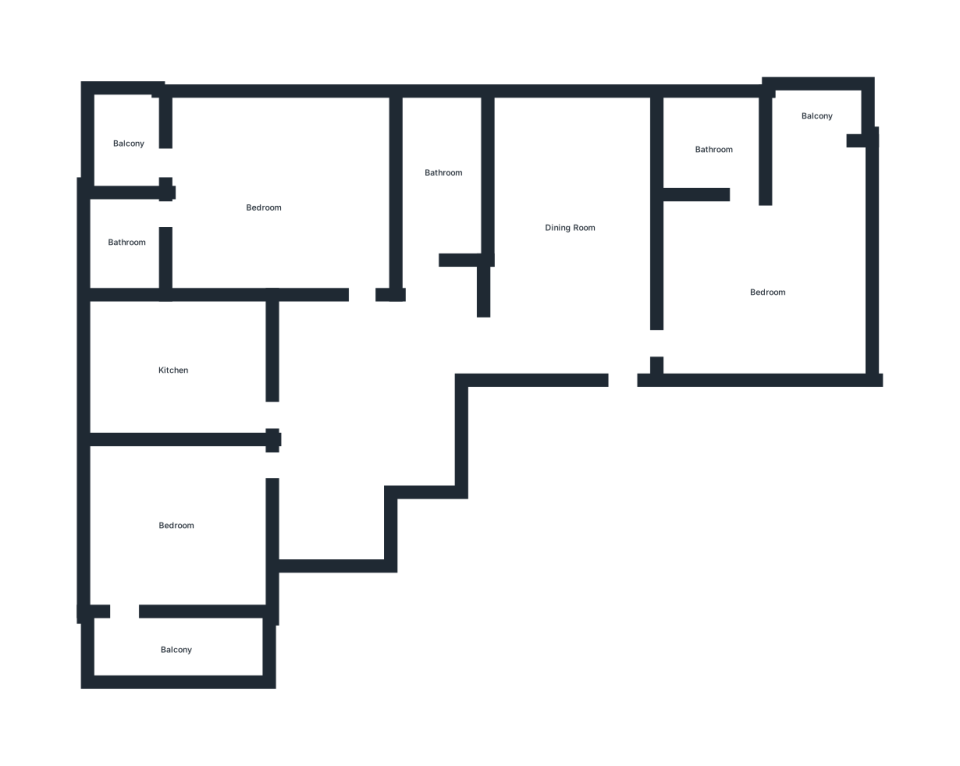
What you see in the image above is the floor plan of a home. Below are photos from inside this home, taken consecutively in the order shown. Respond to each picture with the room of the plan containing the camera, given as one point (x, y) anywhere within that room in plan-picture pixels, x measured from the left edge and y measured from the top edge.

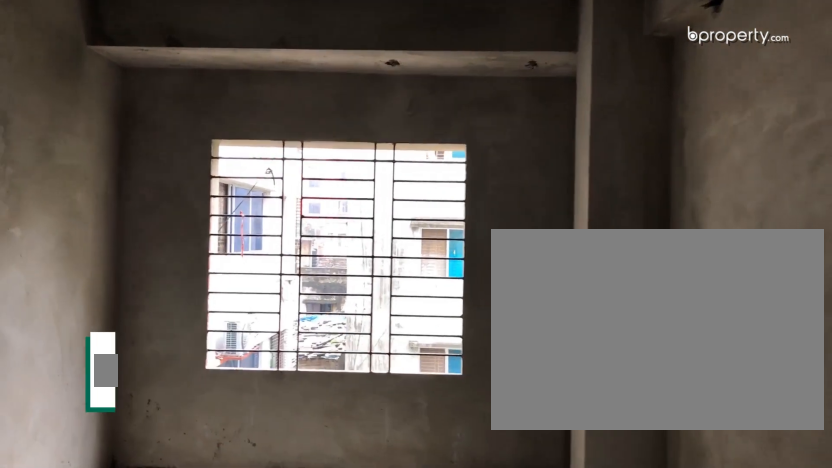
(576, 226)
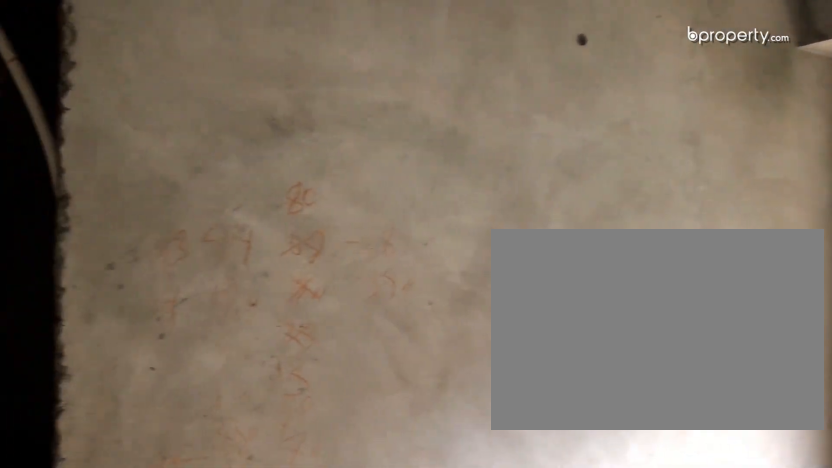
(576, 226)
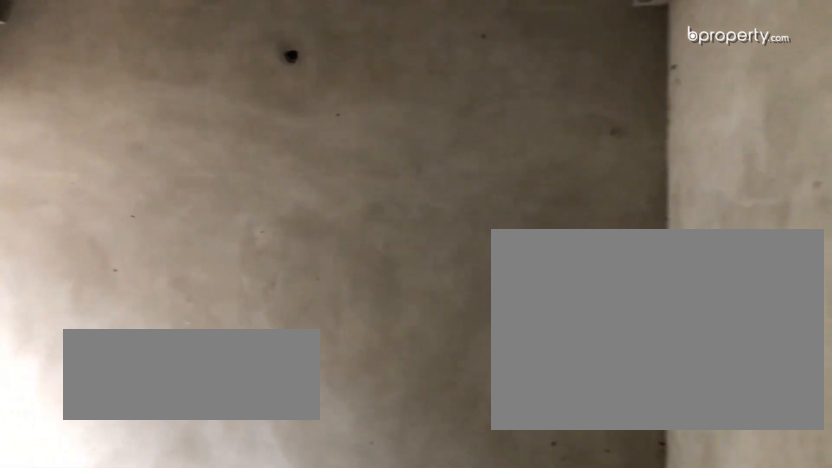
(754, 284)
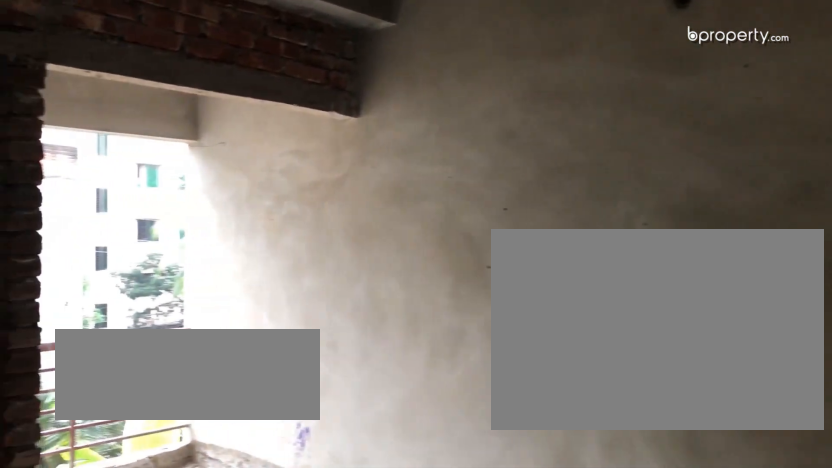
(754, 284)
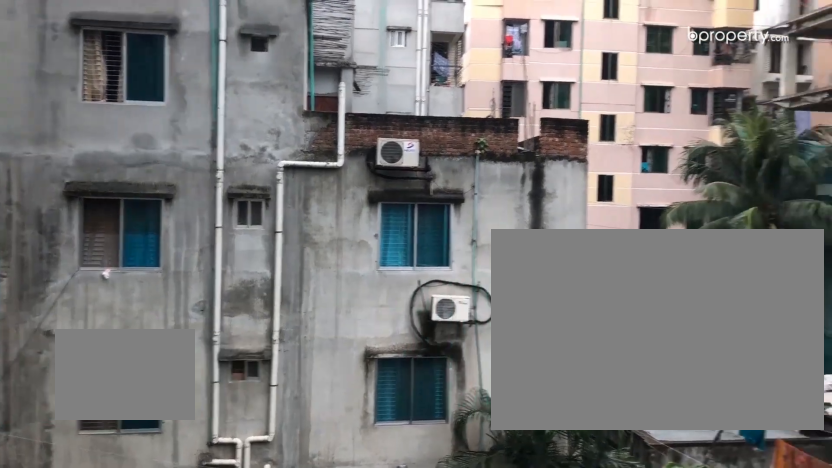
(813, 128)
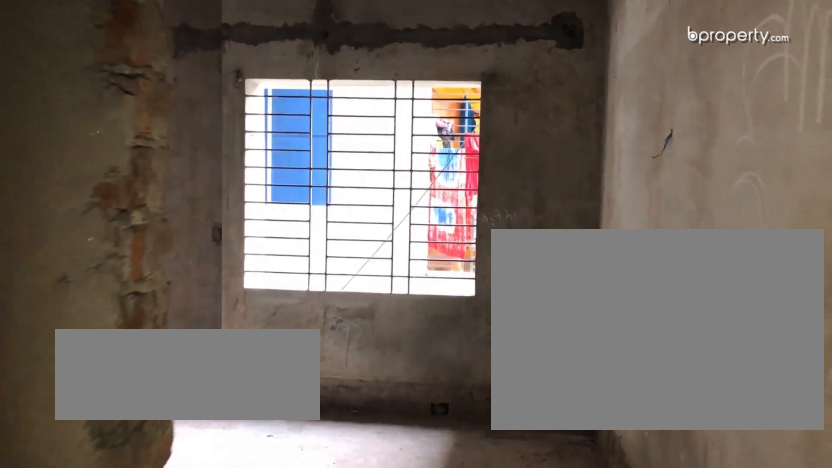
(361, 309)
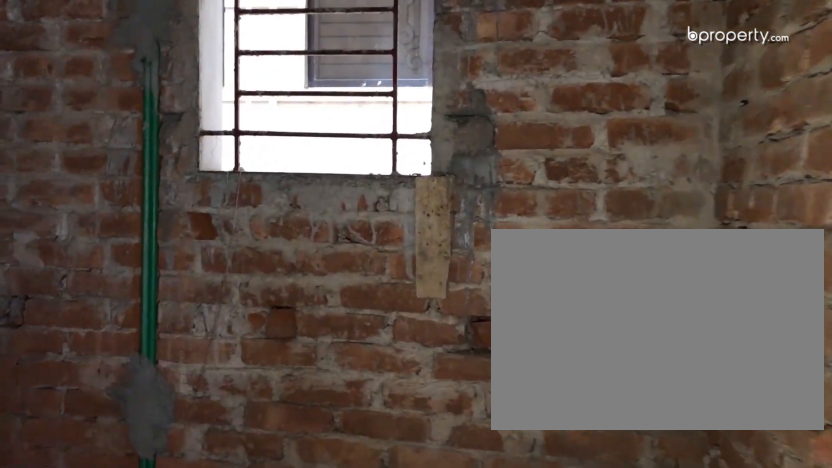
(123, 244)
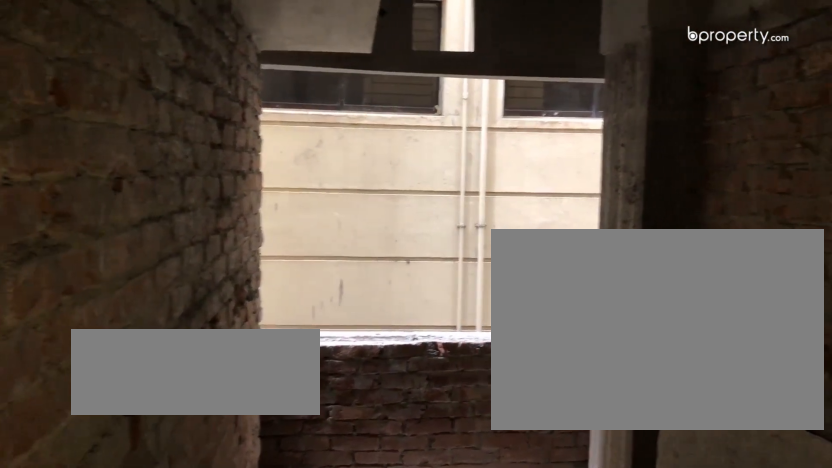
(179, 369)
